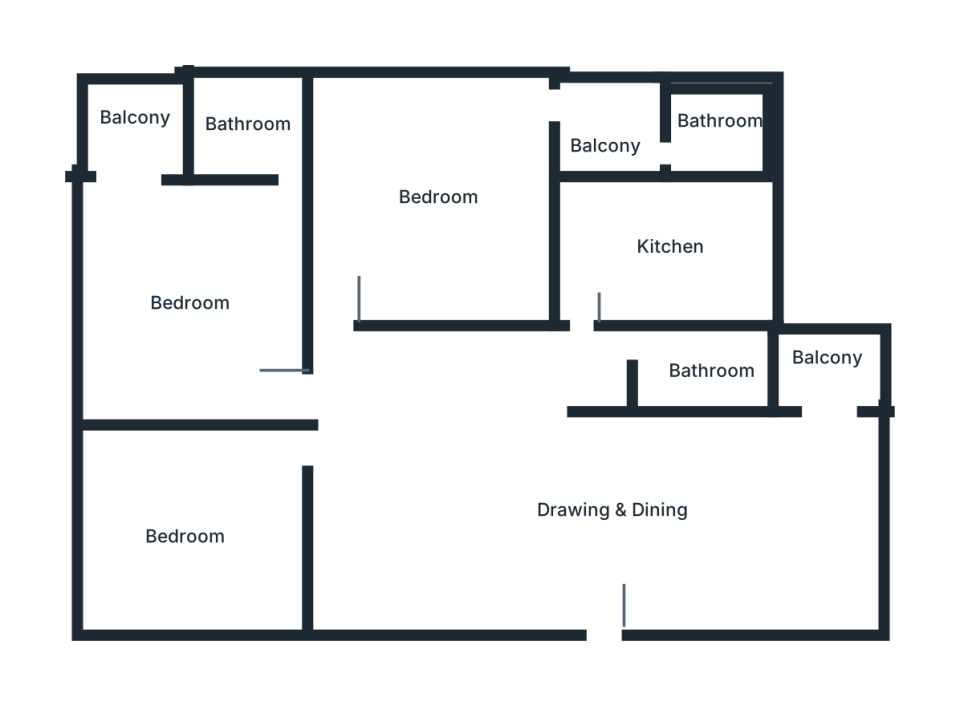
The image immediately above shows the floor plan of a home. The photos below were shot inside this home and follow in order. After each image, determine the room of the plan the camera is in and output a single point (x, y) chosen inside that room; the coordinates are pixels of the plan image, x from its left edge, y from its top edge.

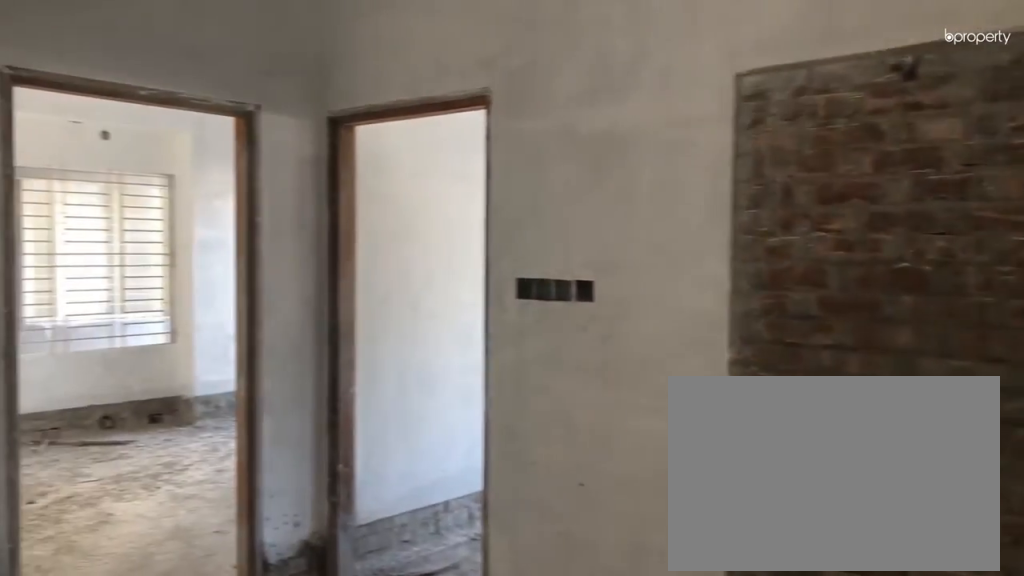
(352, 390)
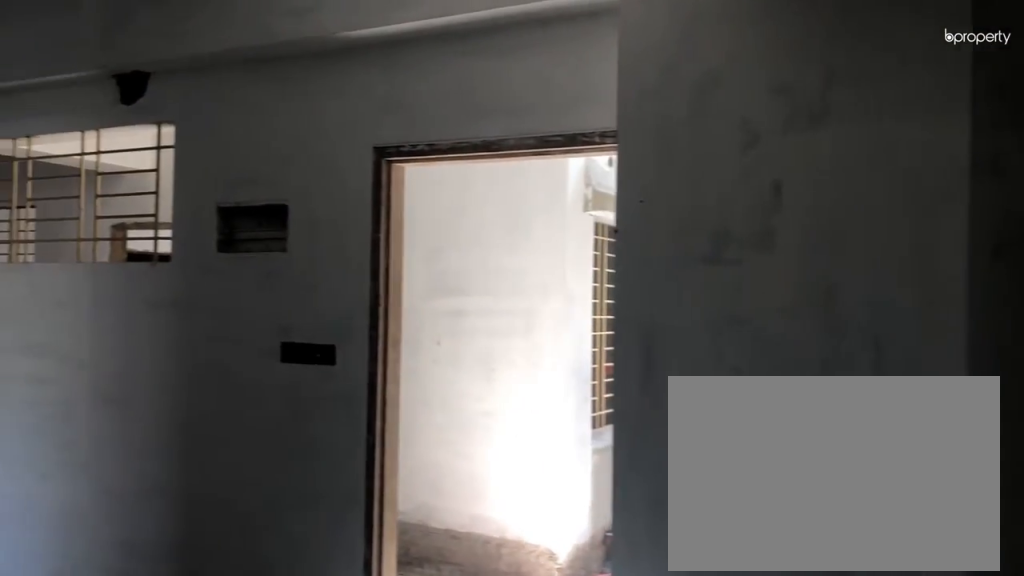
(649, 567)
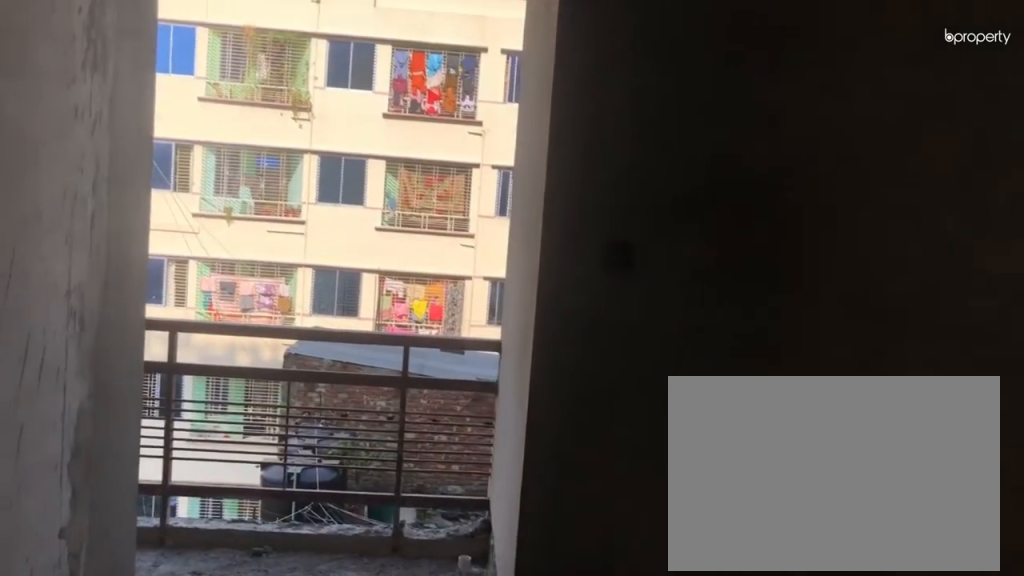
(189, 296)
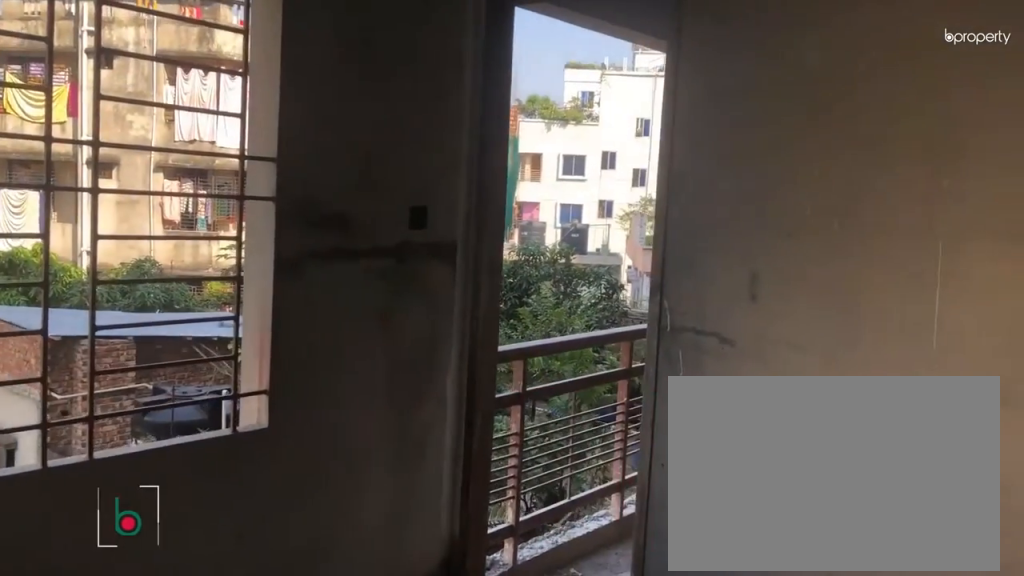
(429, 201)
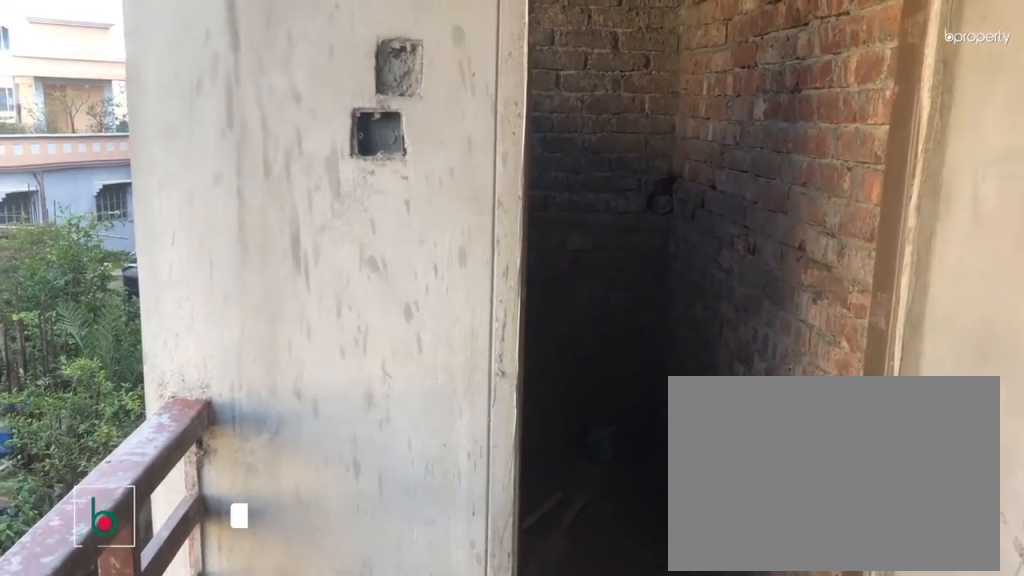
(607, 123)
